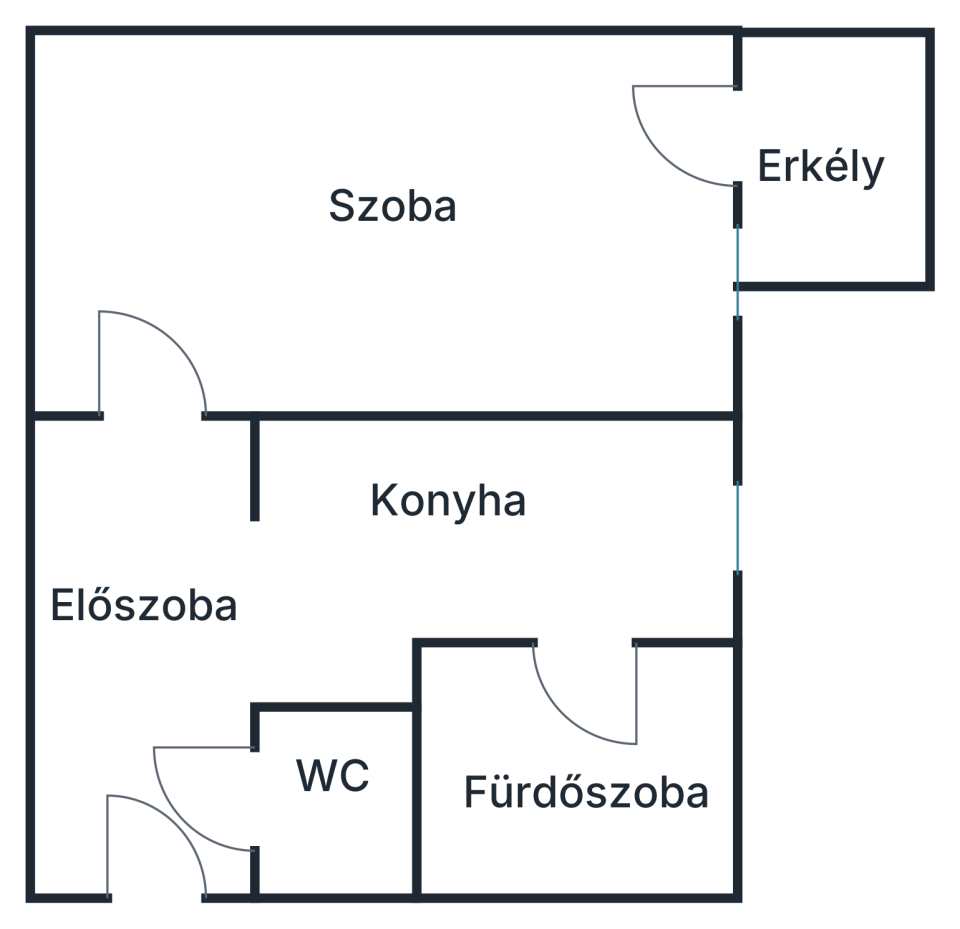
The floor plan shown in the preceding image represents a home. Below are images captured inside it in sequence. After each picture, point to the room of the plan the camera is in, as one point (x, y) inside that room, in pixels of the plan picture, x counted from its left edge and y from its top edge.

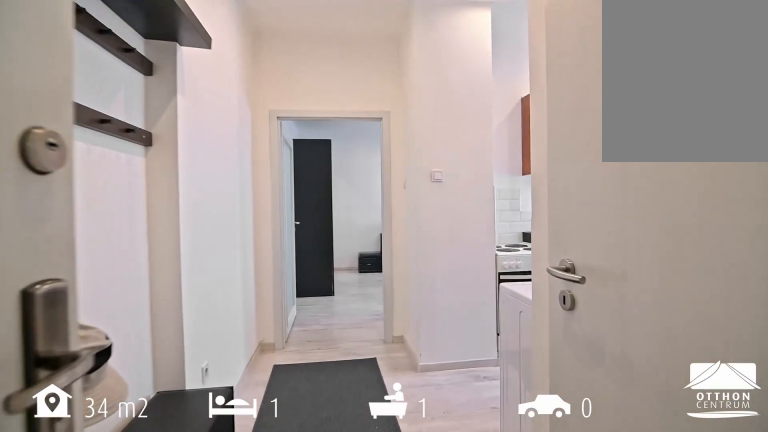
(142, 854)
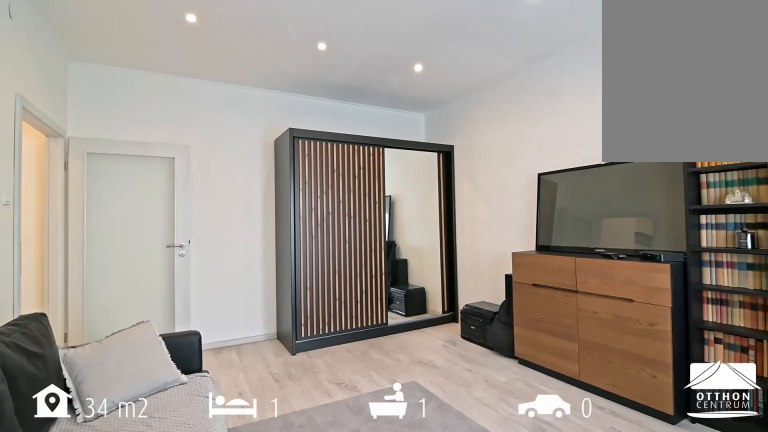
(391, 206)
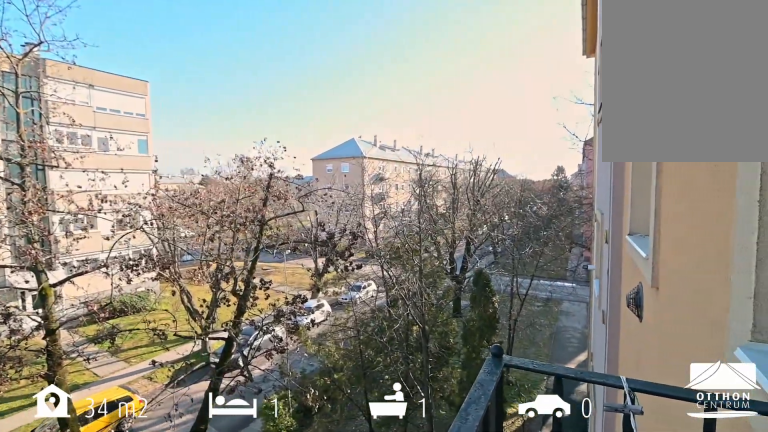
(830, 165)
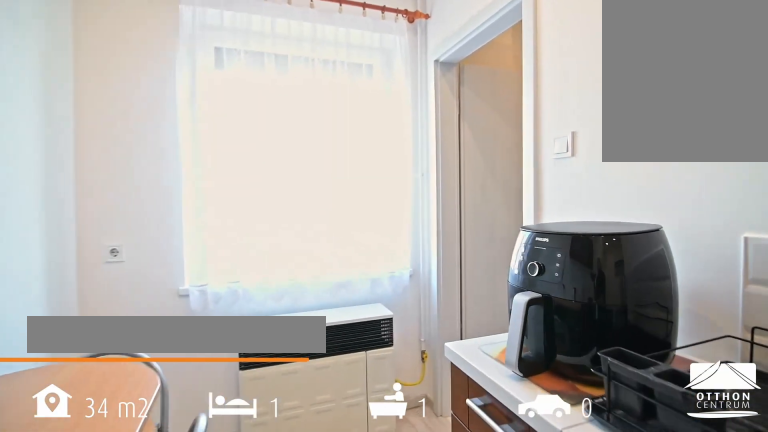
(474, 546)
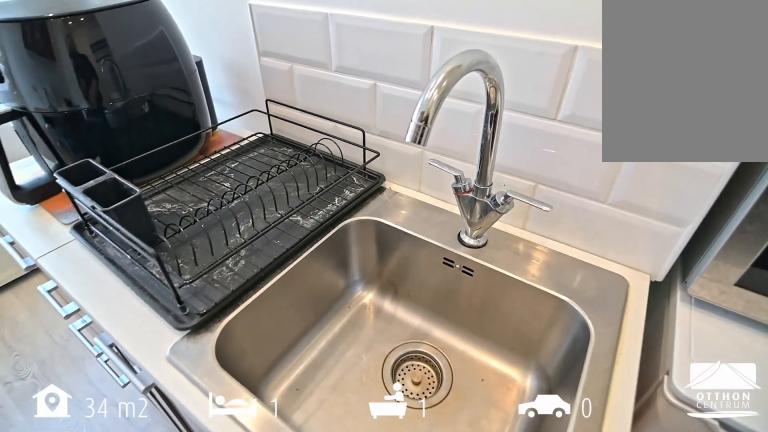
(474, 546)
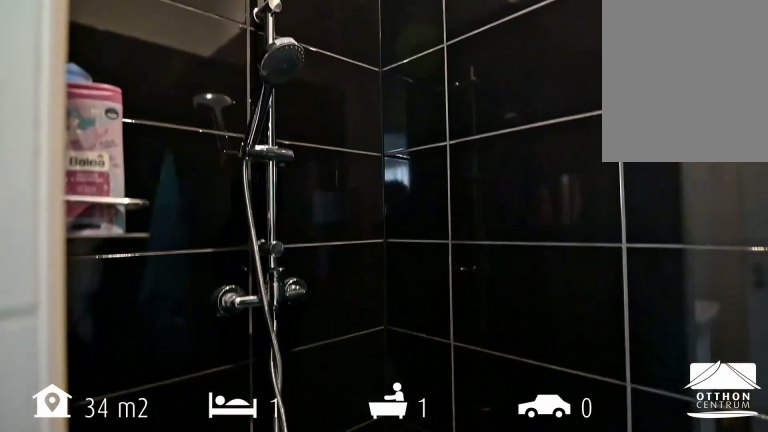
(606, 795)
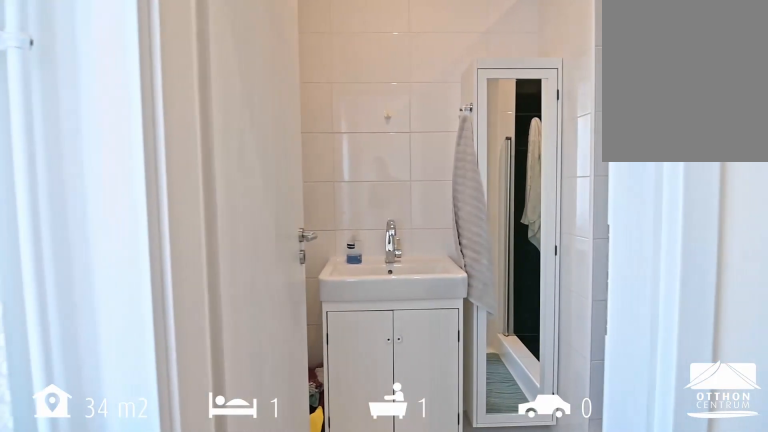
(606, 795)
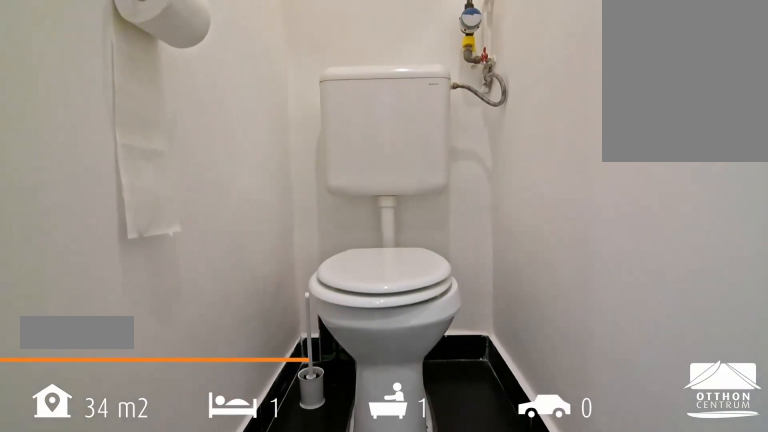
(341, 820)
